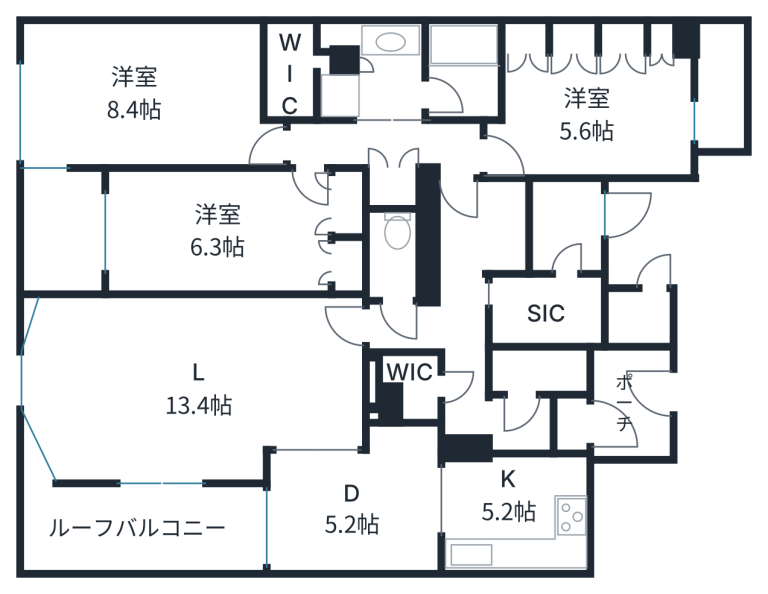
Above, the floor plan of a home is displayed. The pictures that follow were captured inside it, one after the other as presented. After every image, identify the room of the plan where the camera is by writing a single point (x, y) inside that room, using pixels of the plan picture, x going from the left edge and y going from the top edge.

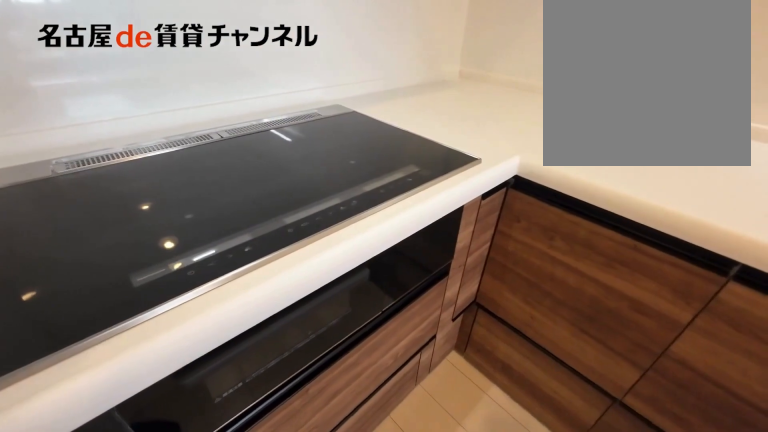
(516, 513)
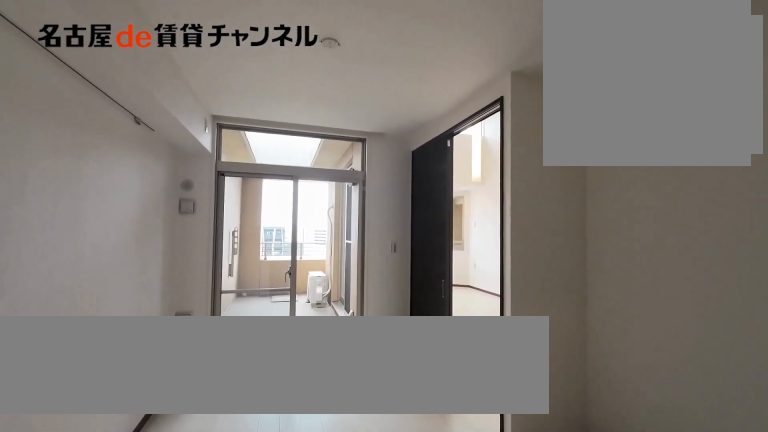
(357, 505)
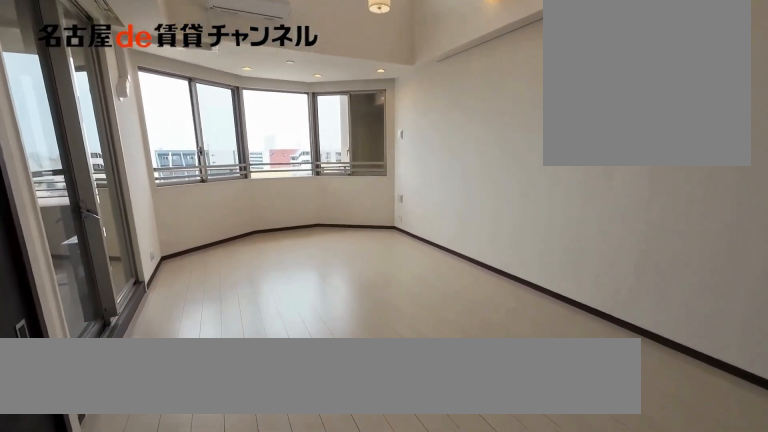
(192, 384)
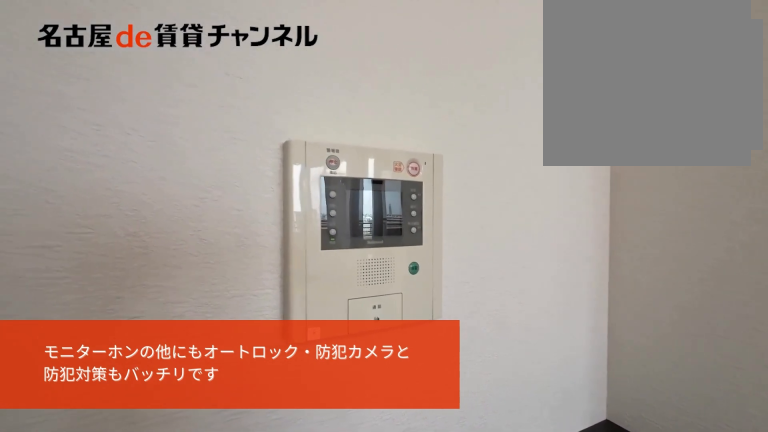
(192, 383)
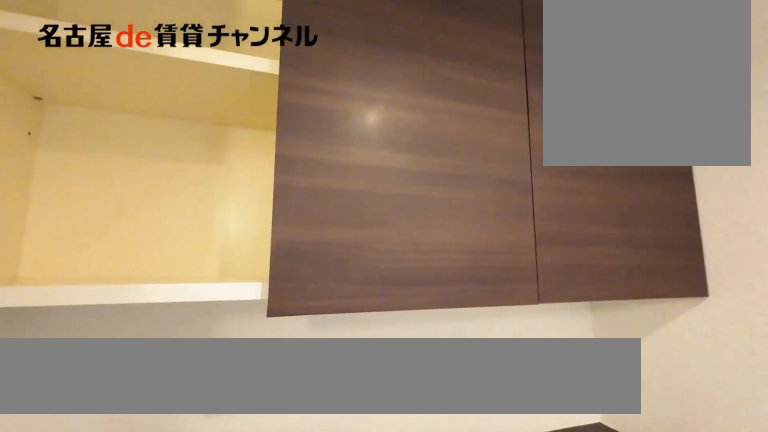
(392, 256)
